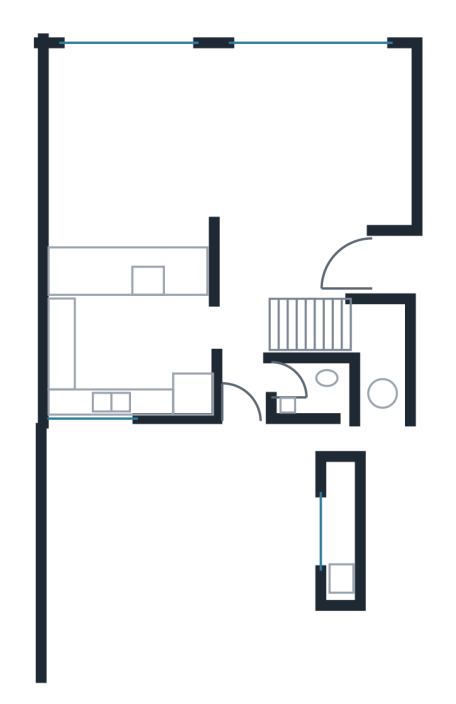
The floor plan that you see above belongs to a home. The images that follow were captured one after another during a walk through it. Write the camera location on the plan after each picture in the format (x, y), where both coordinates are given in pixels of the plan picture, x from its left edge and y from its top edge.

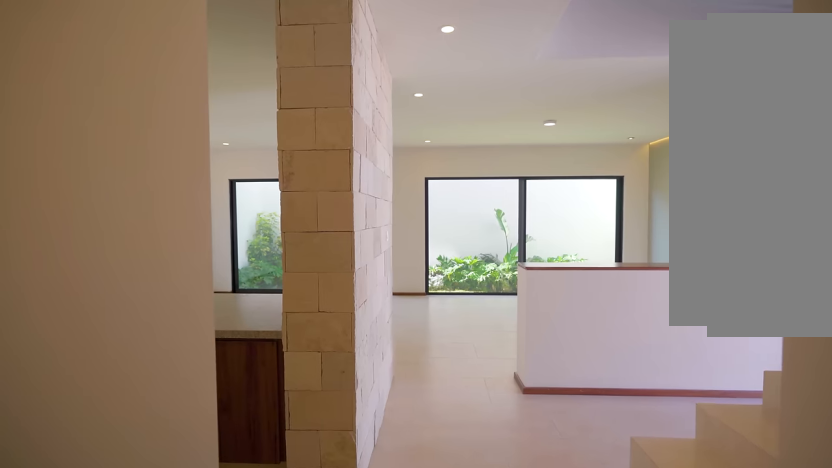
(243, 383)
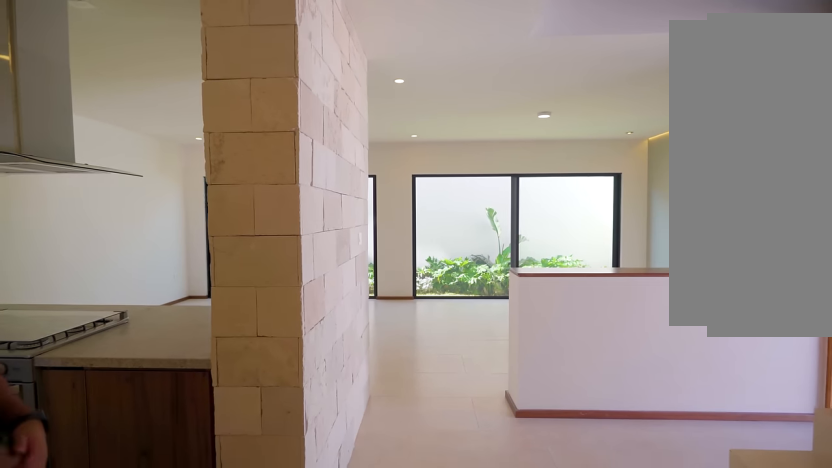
(242, 382)
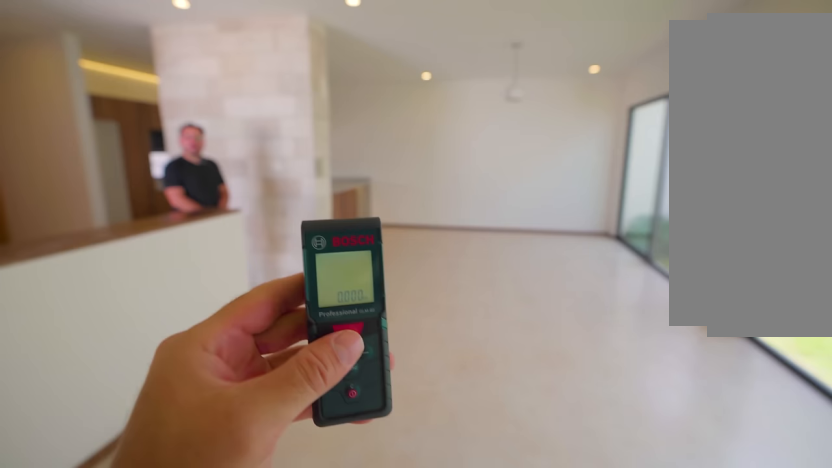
(393, 142)
